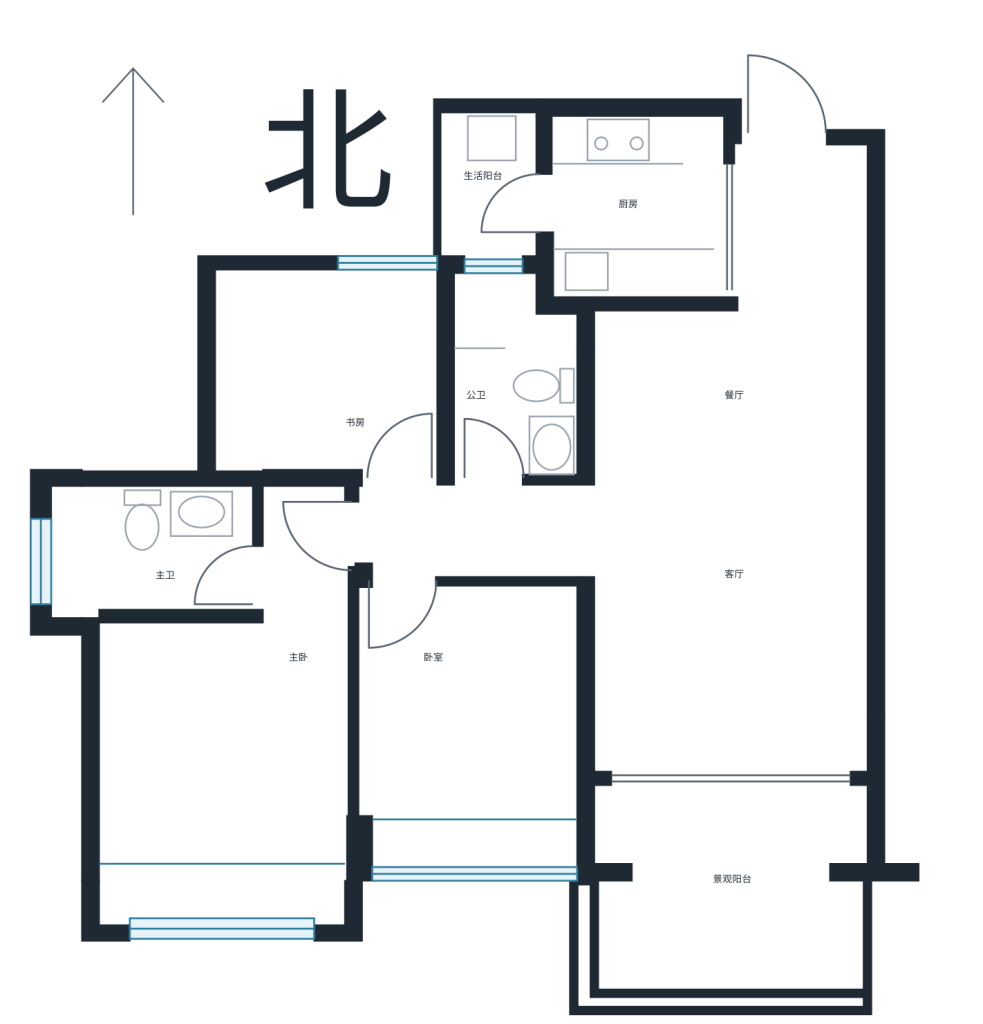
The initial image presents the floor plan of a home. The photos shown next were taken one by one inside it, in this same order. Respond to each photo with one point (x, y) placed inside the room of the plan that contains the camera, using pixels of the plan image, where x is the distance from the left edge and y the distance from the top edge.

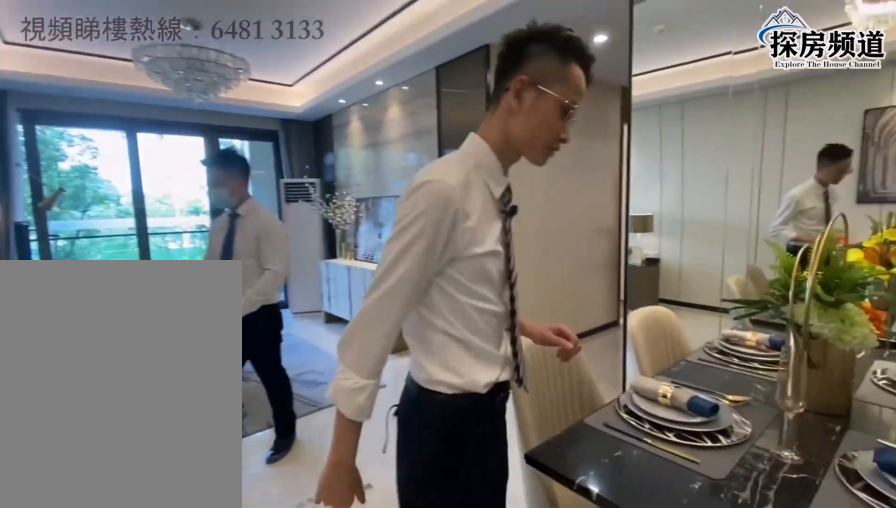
(667, 400)
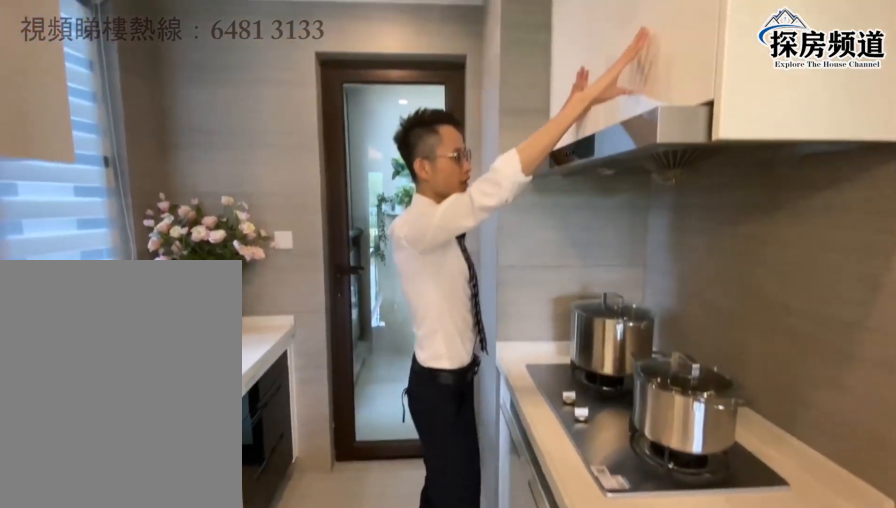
(663, 226)
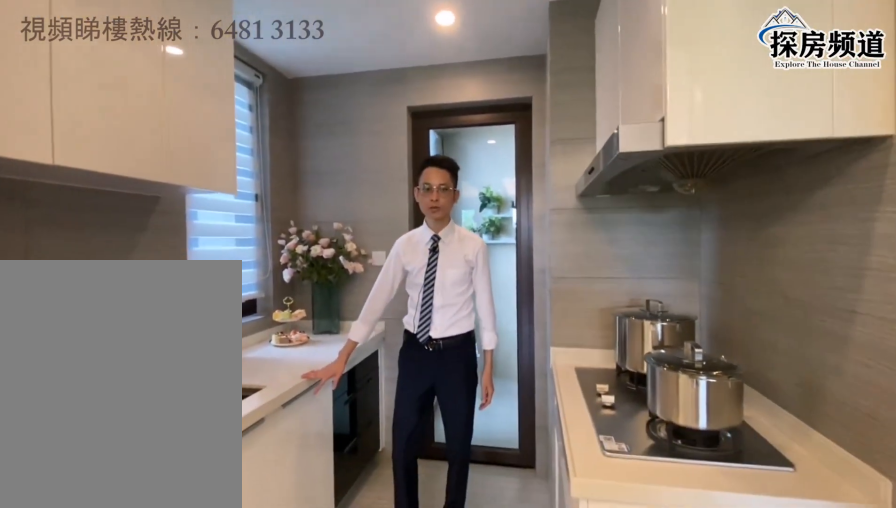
(663, 226)
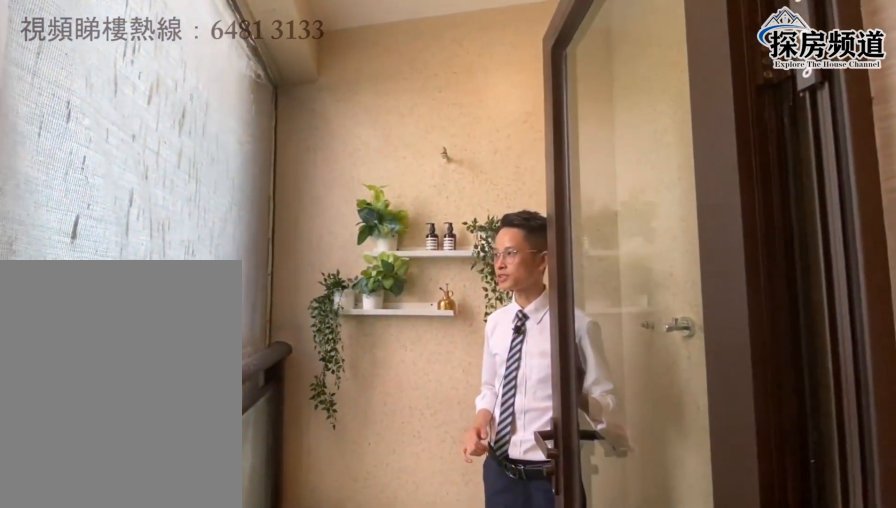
(499, 194)
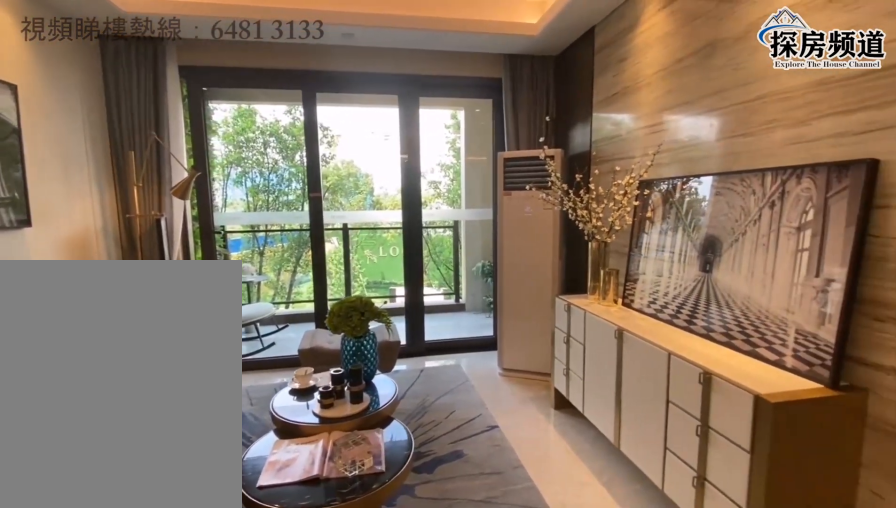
(729, 621)
